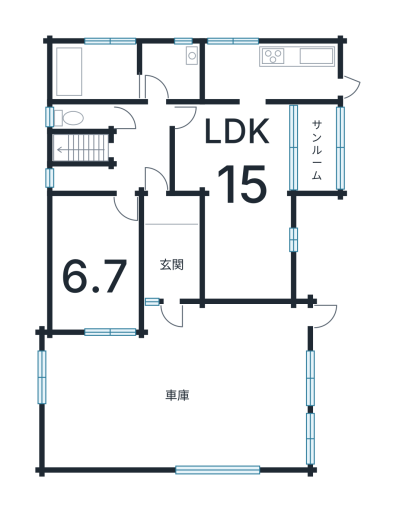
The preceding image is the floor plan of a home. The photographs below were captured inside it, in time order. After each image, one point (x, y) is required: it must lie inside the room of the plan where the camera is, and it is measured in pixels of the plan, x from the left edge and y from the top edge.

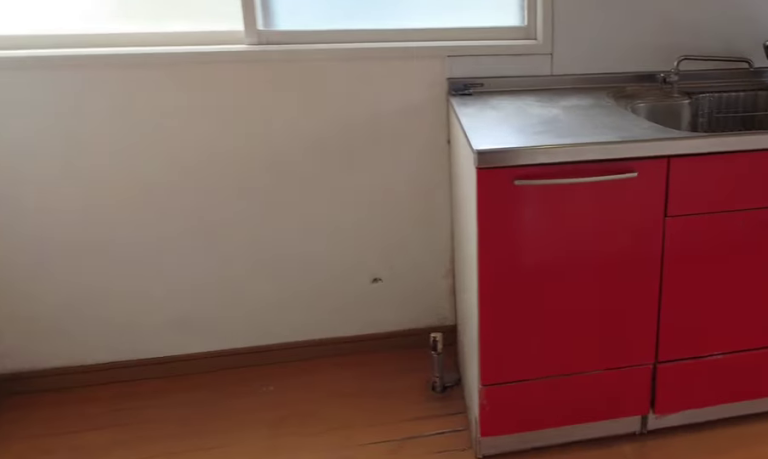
(267, 63)
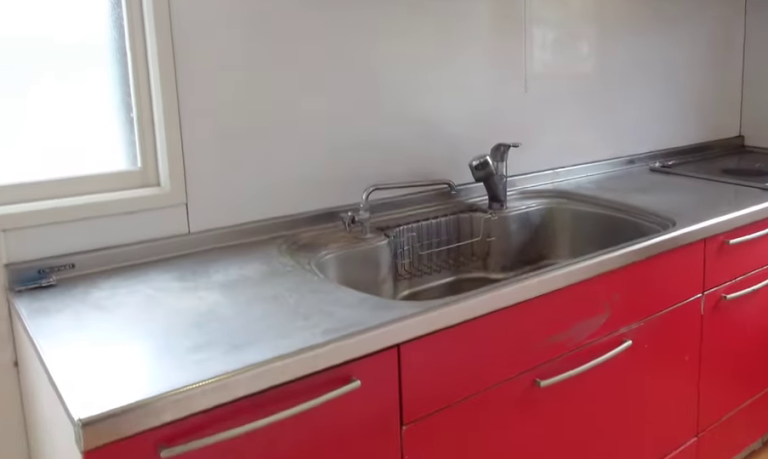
(267, 63)
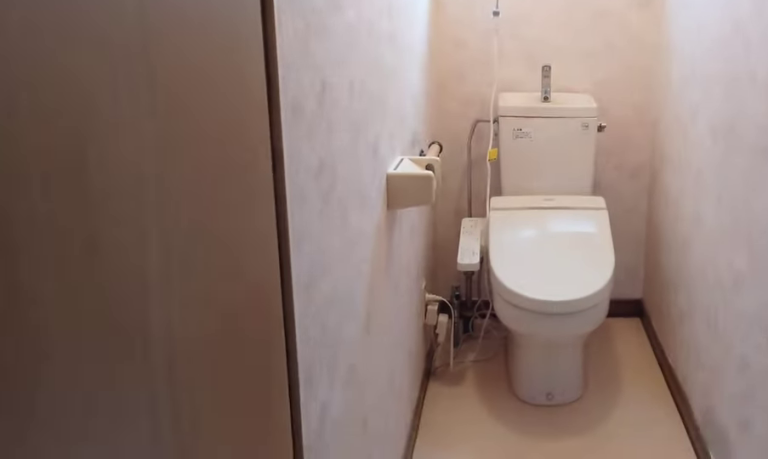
(79, 119)
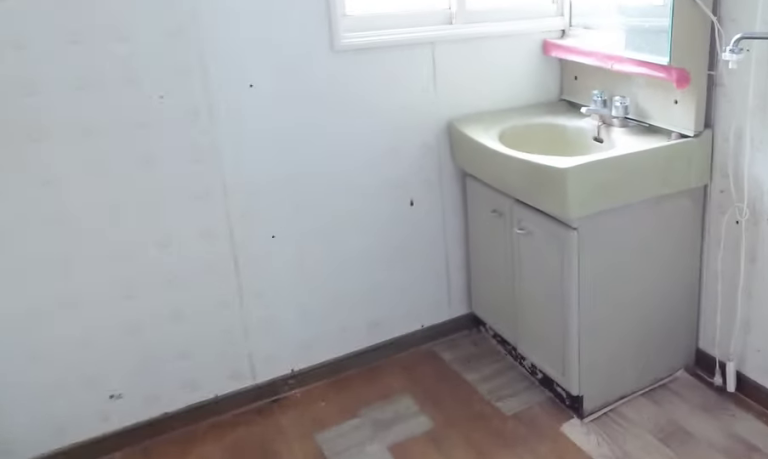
(175, 67)
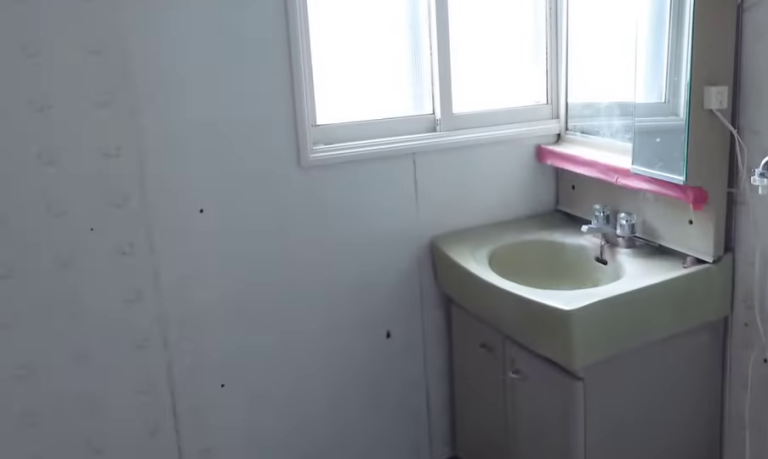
(175, 67)
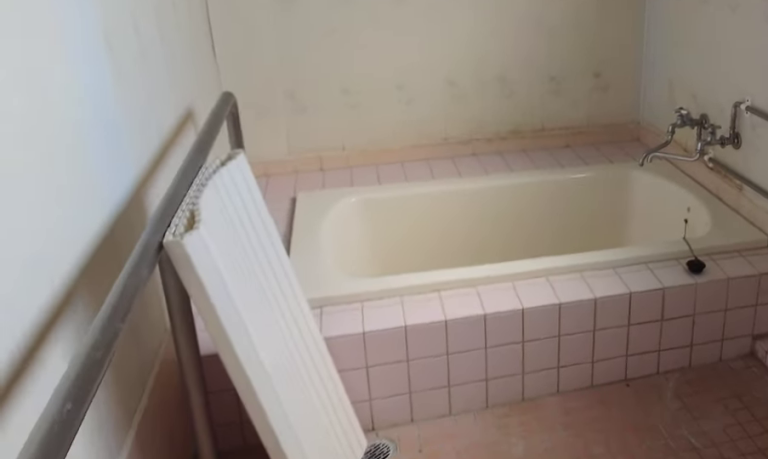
(96, 72)
